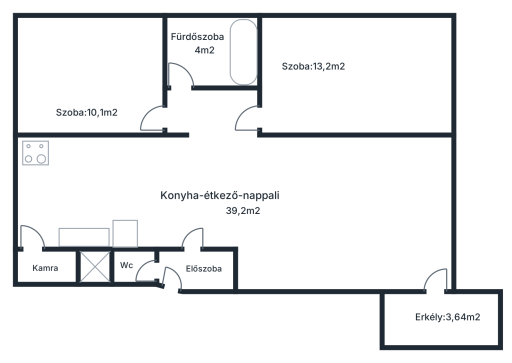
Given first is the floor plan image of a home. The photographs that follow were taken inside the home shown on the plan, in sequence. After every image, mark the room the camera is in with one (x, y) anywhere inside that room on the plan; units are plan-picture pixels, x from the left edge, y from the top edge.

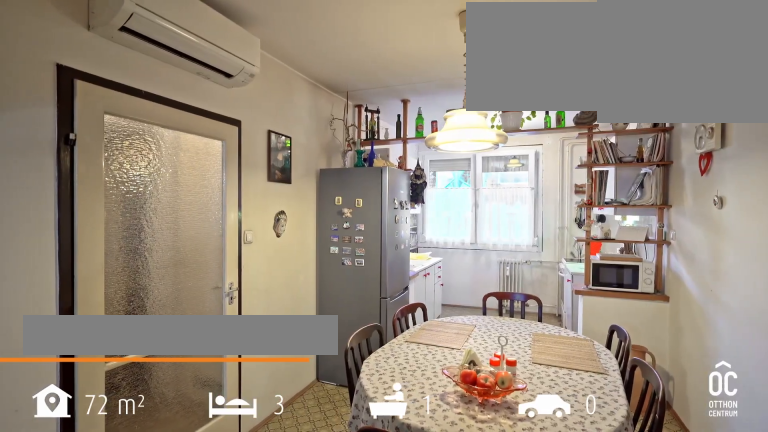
(115, 183)
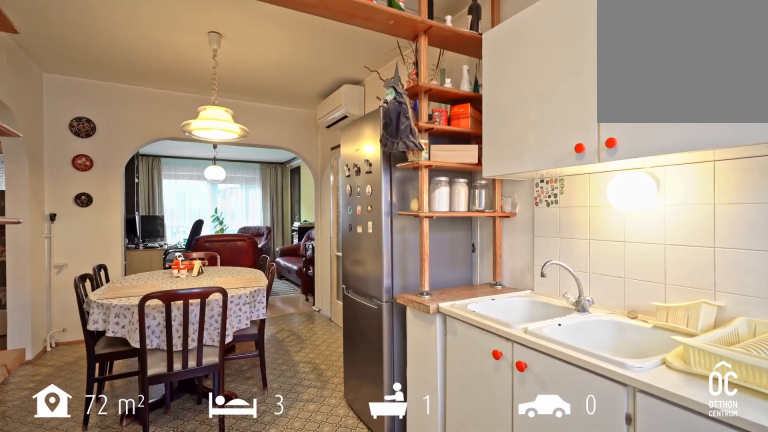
(115, 183)
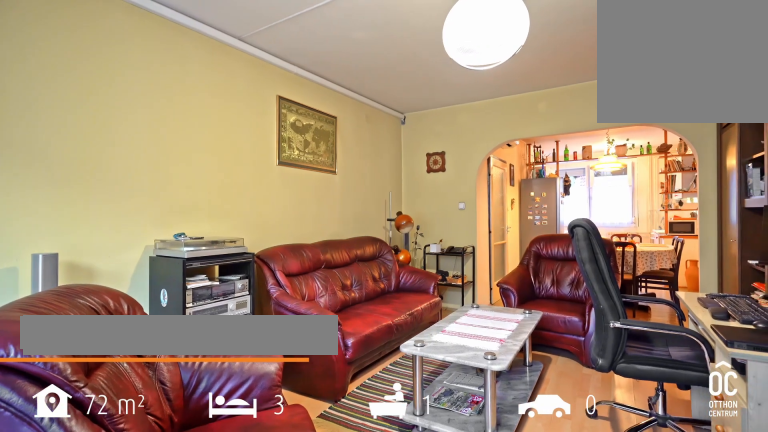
(338, 183)
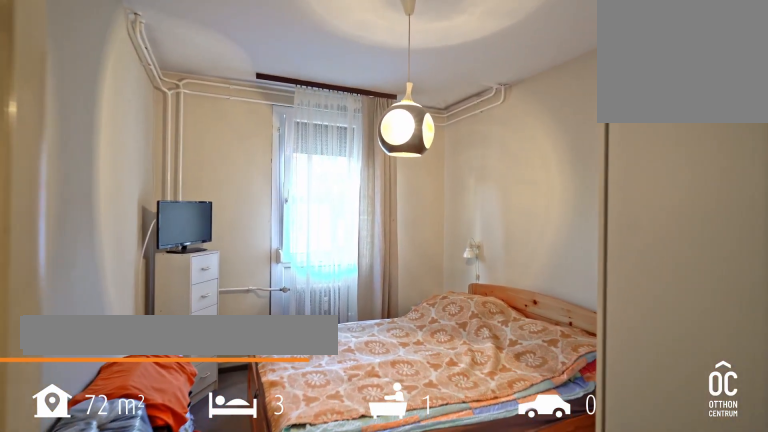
(98, 65)
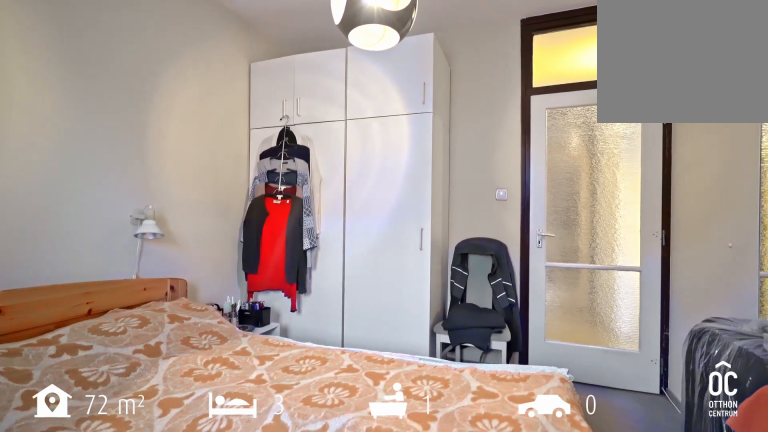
(98, 65)
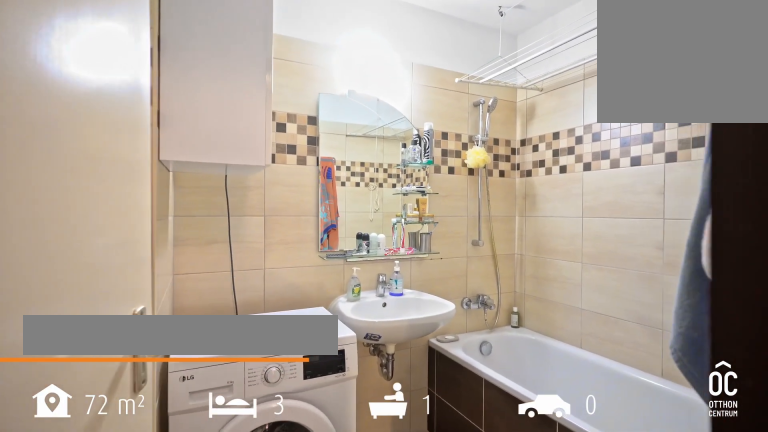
(212, 58)
